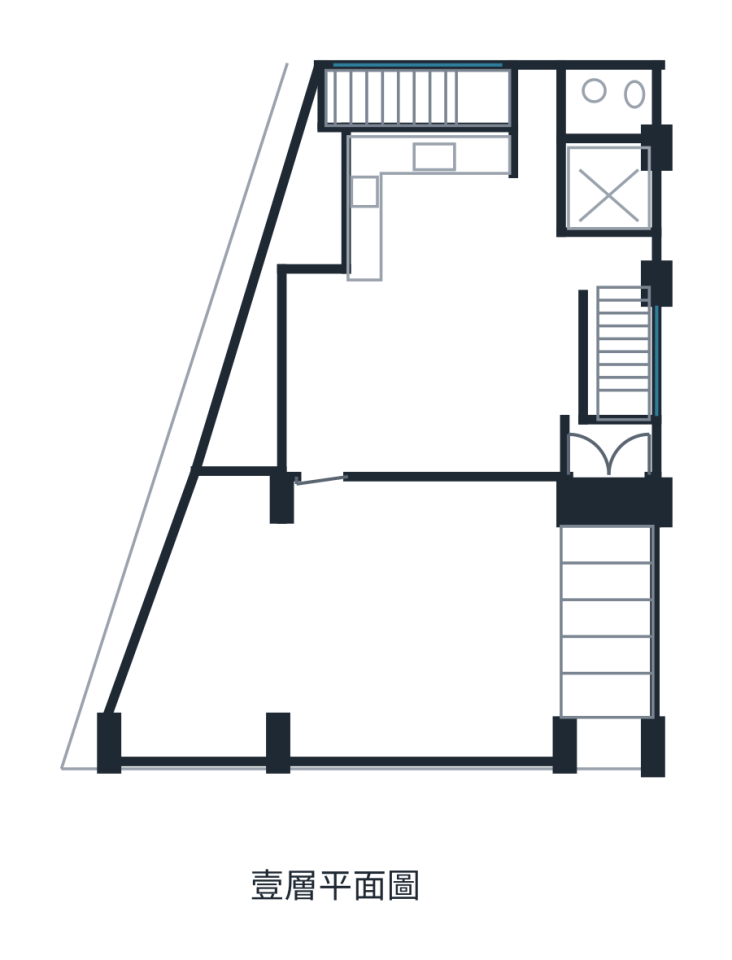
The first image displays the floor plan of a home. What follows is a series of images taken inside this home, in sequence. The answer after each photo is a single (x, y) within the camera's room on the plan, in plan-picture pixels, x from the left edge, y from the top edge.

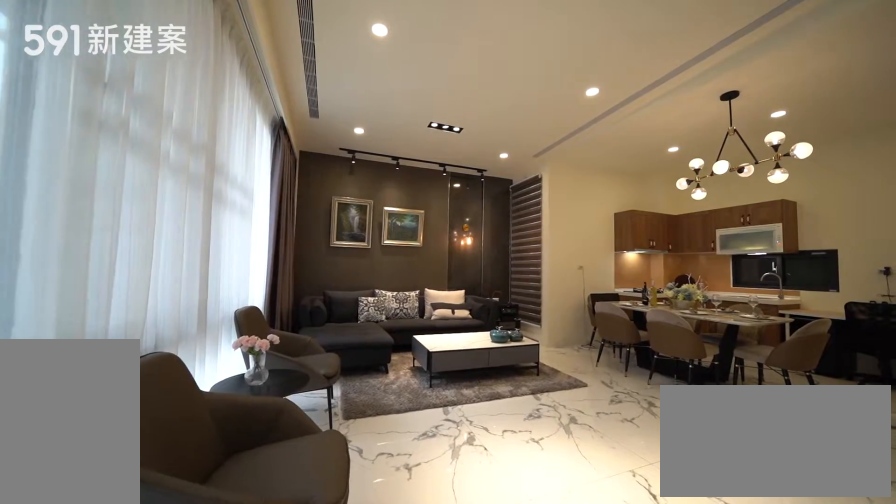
(437, 379)
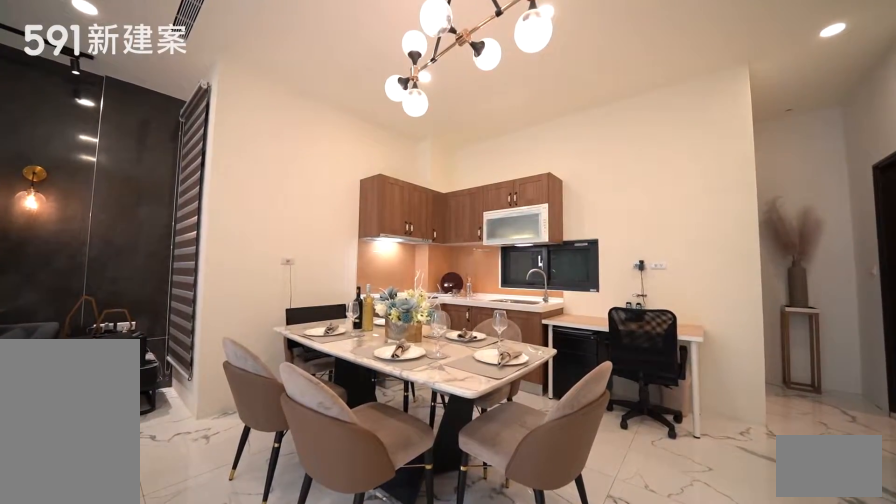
(432, 173)
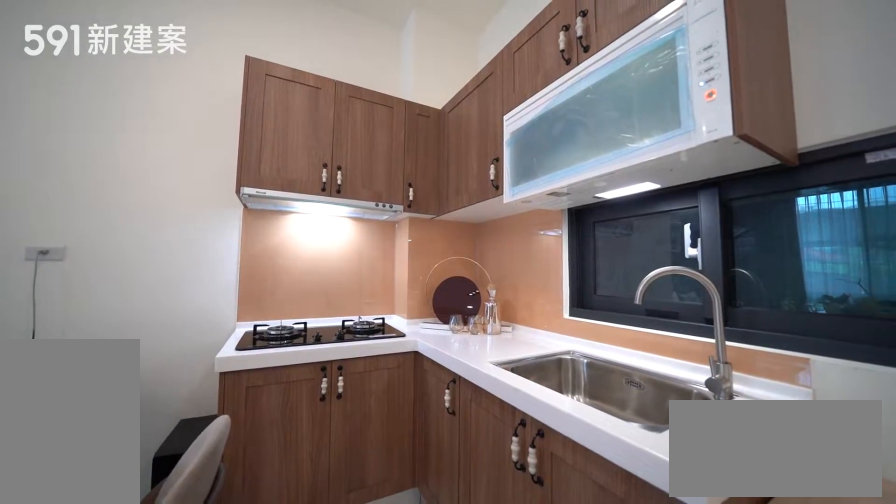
(432, 173)
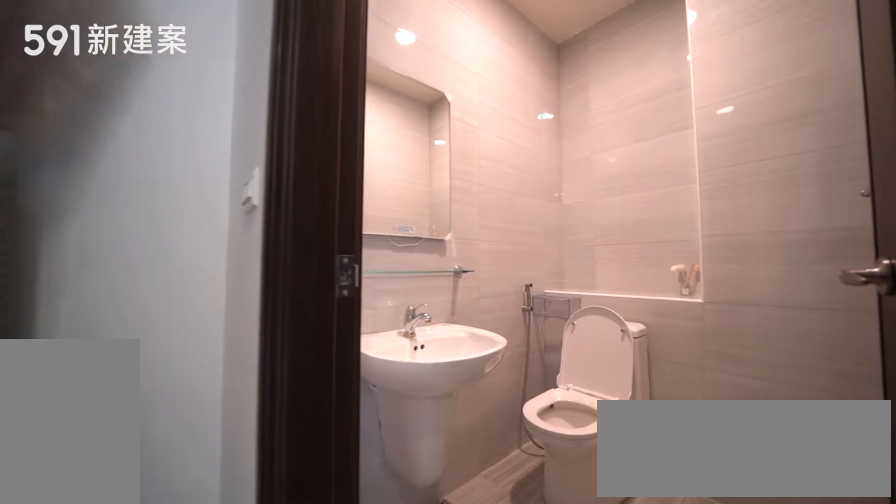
(614, 104)
